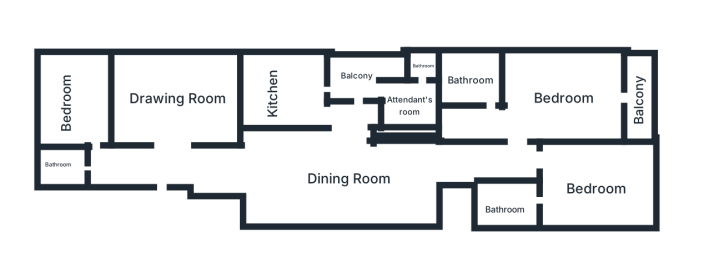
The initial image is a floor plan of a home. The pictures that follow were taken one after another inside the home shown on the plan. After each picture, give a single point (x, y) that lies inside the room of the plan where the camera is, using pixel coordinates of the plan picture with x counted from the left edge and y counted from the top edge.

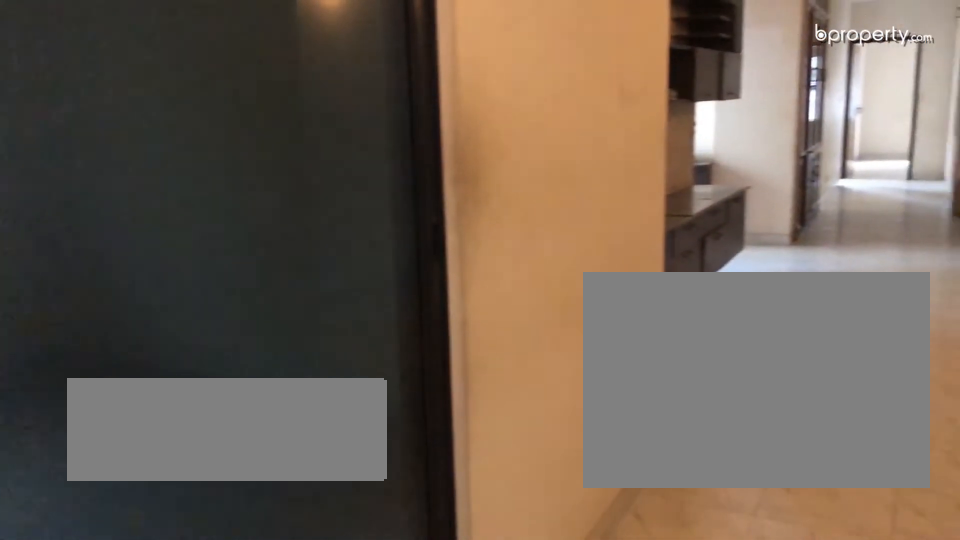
(167, 155)
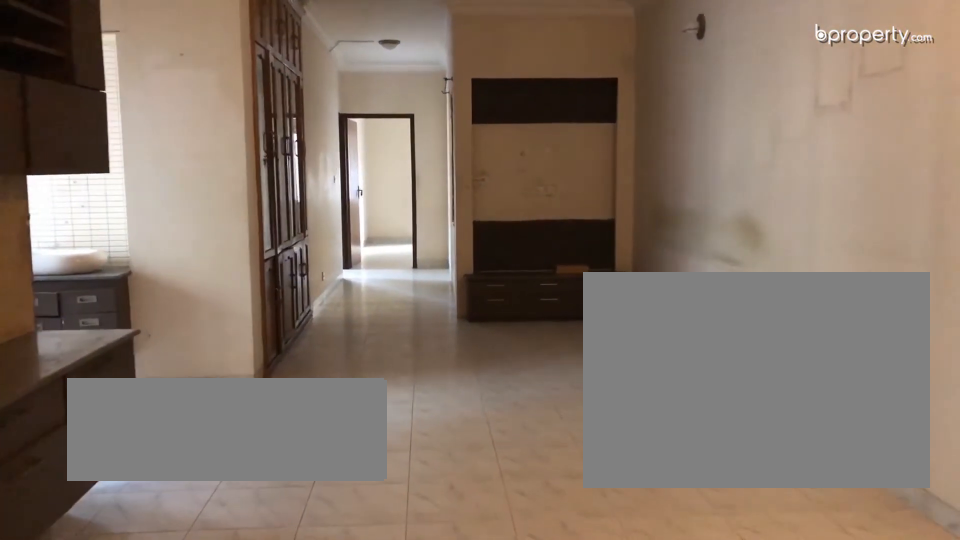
(293, 172)
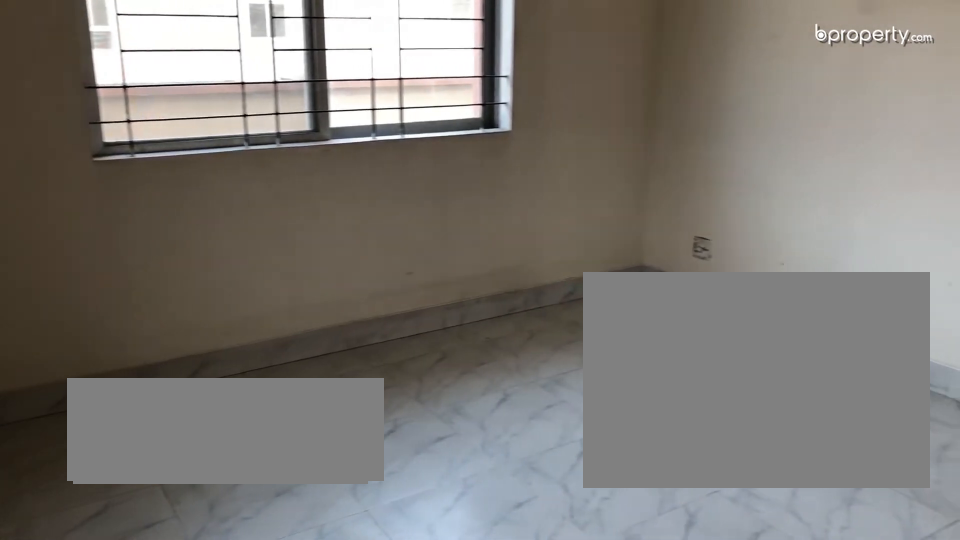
(65, 97)
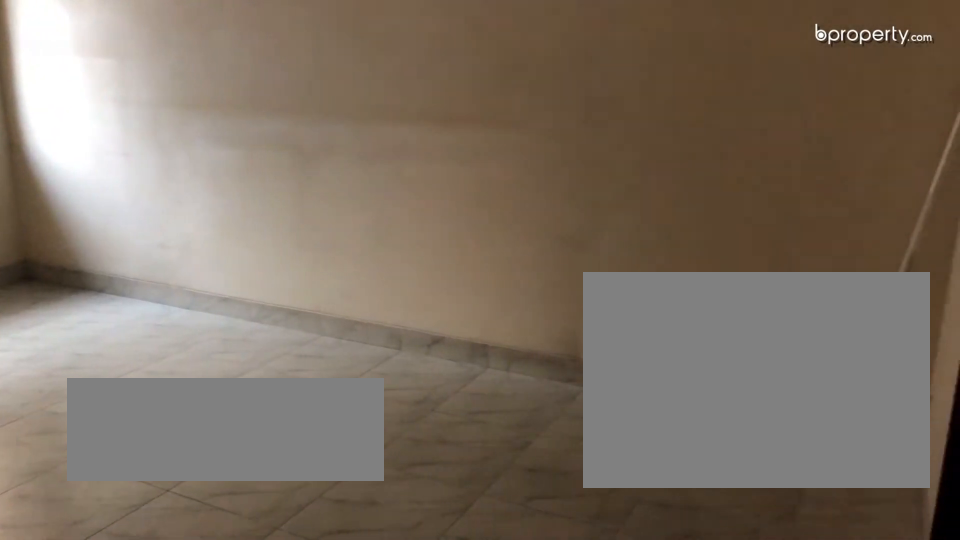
(593, 166)
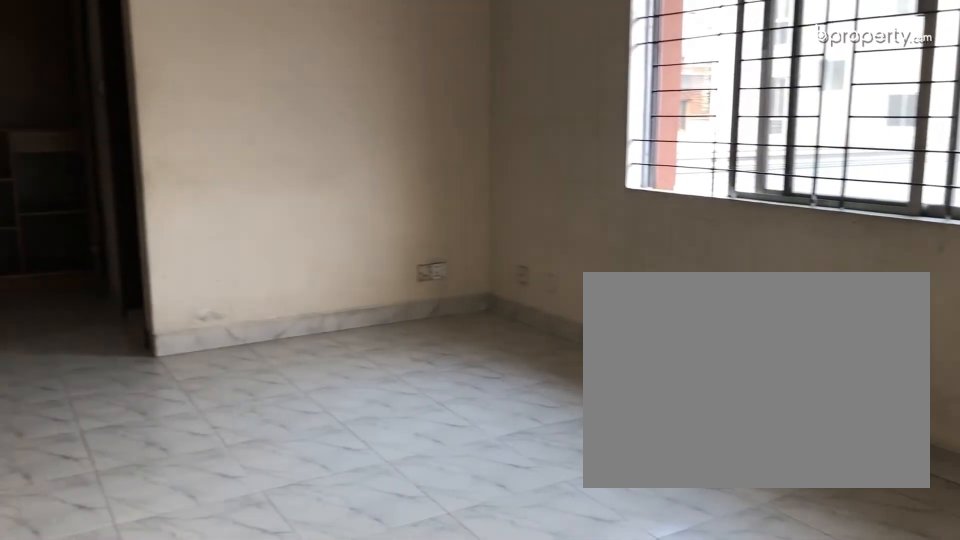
(560, 84)
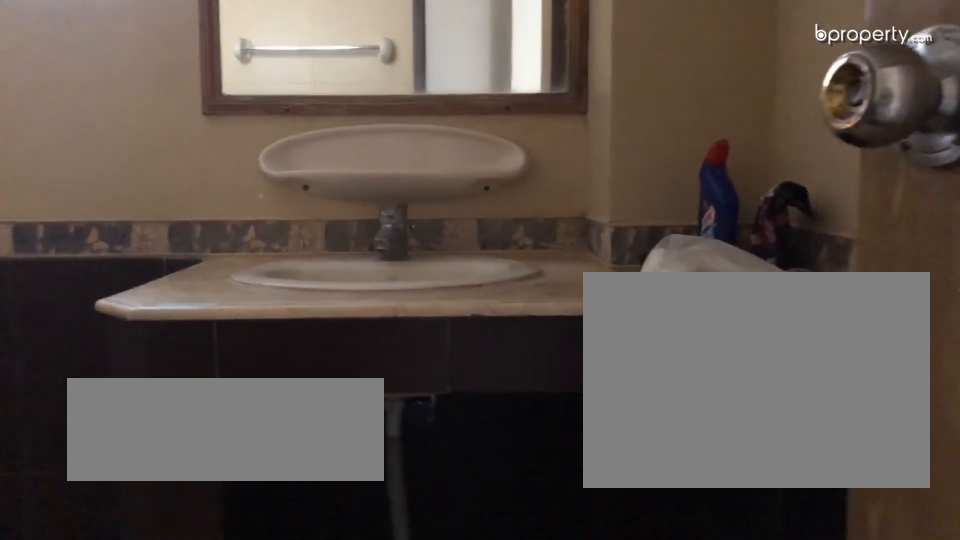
(475, 84)
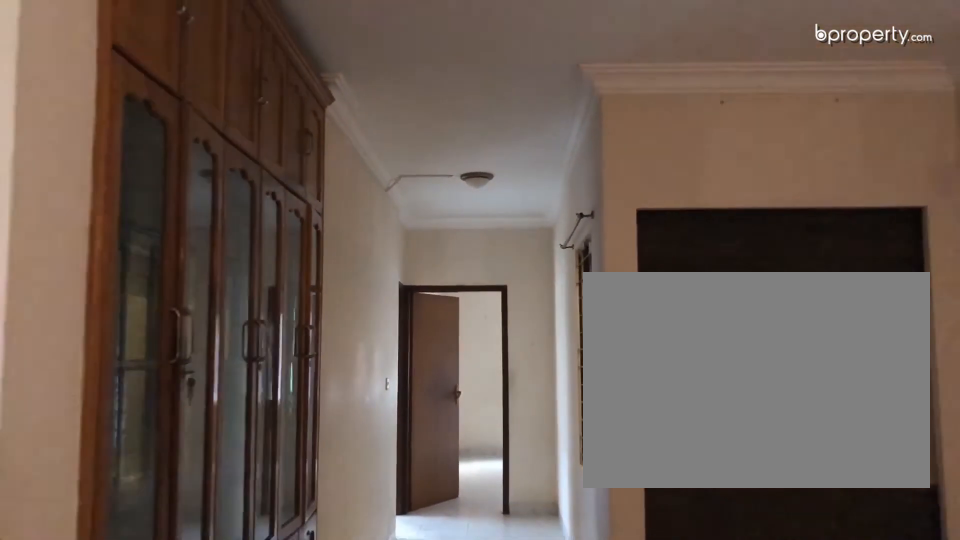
(394, 162)
